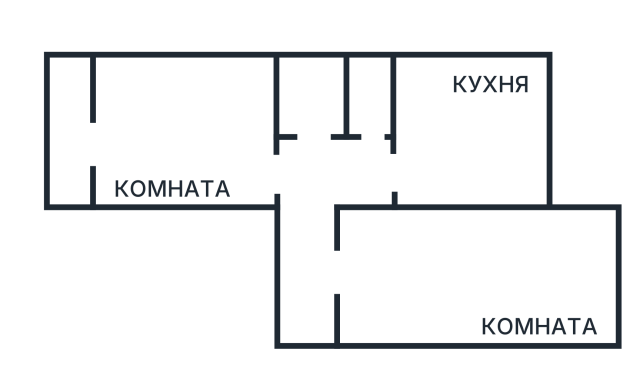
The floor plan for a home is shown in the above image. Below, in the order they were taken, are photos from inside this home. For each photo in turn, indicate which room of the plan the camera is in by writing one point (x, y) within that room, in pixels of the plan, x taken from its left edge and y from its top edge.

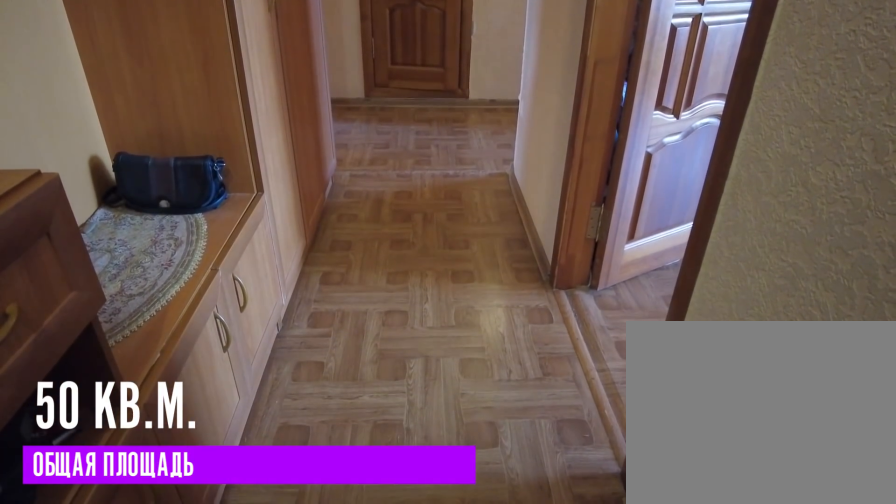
(315, 317)
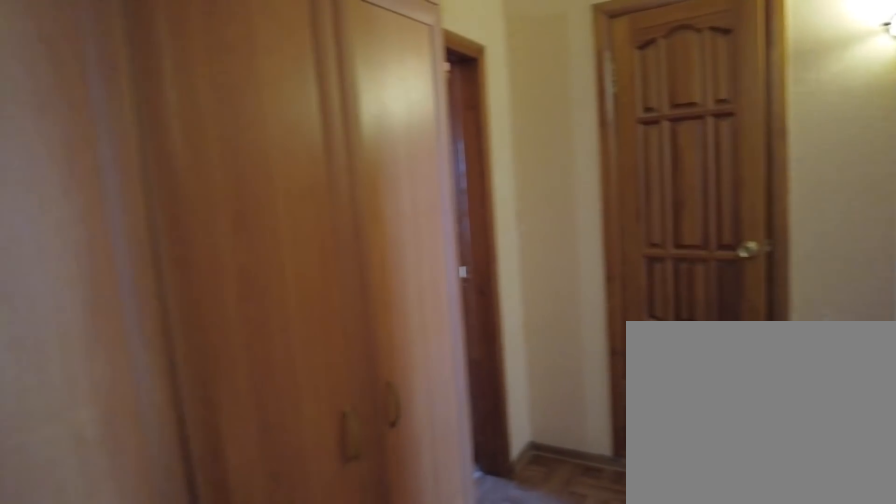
(315, 317)
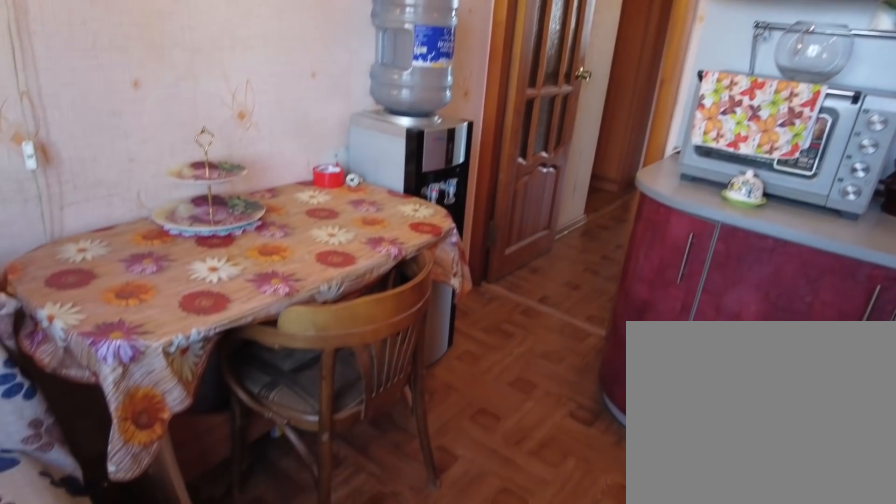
(431, 175)
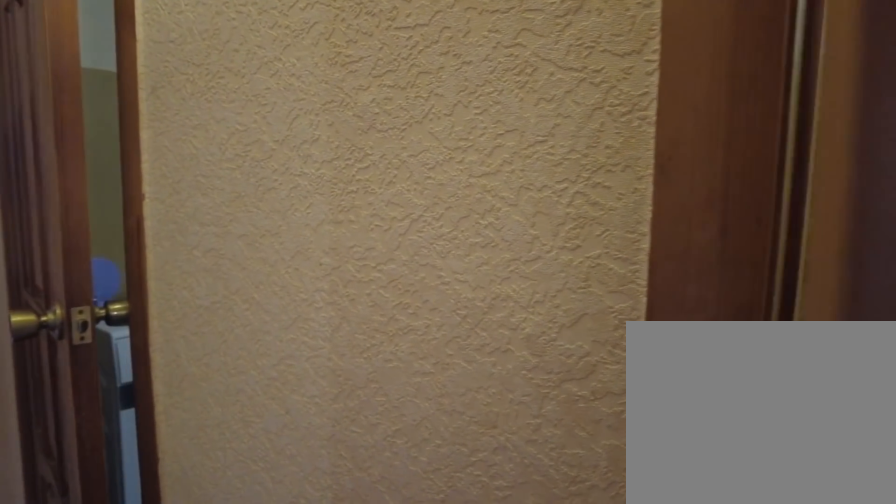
(372, 173)
